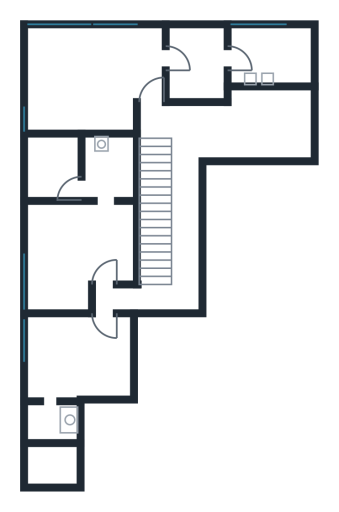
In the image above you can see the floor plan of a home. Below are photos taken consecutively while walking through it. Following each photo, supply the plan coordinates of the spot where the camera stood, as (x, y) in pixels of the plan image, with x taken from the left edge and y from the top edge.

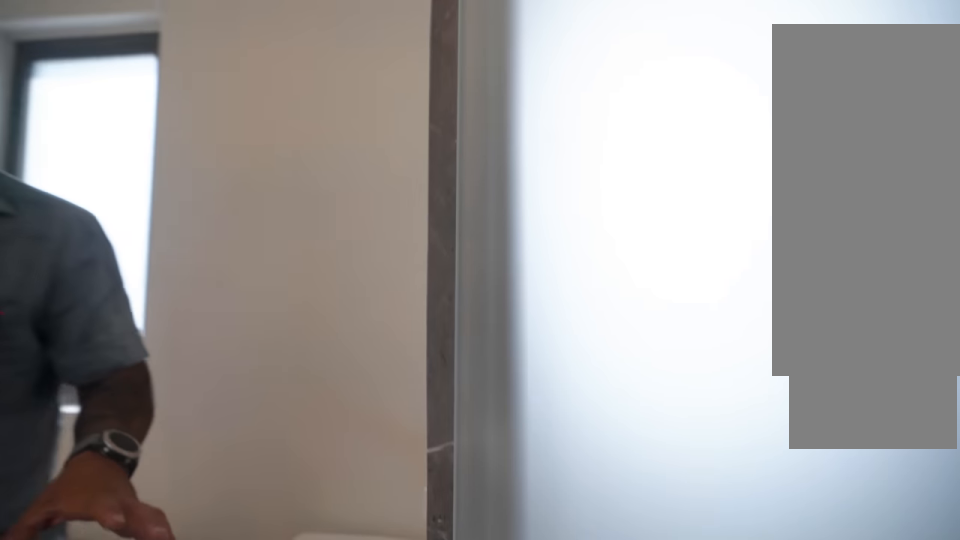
(284, 56)
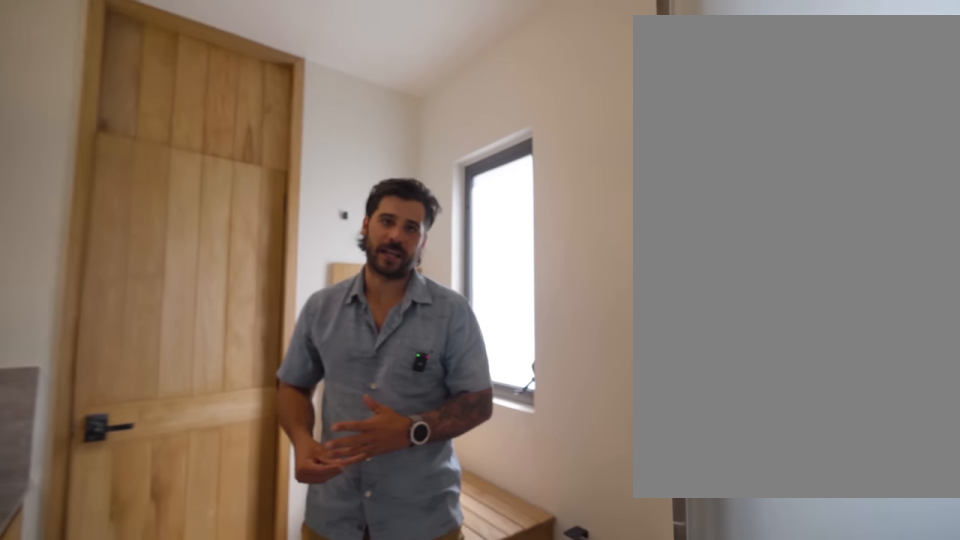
(284, 56)
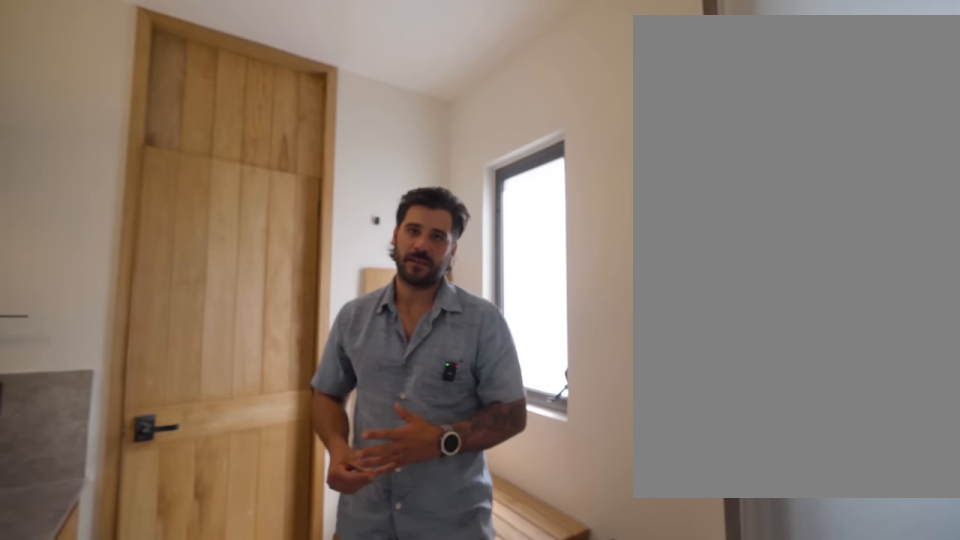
(283, 55)
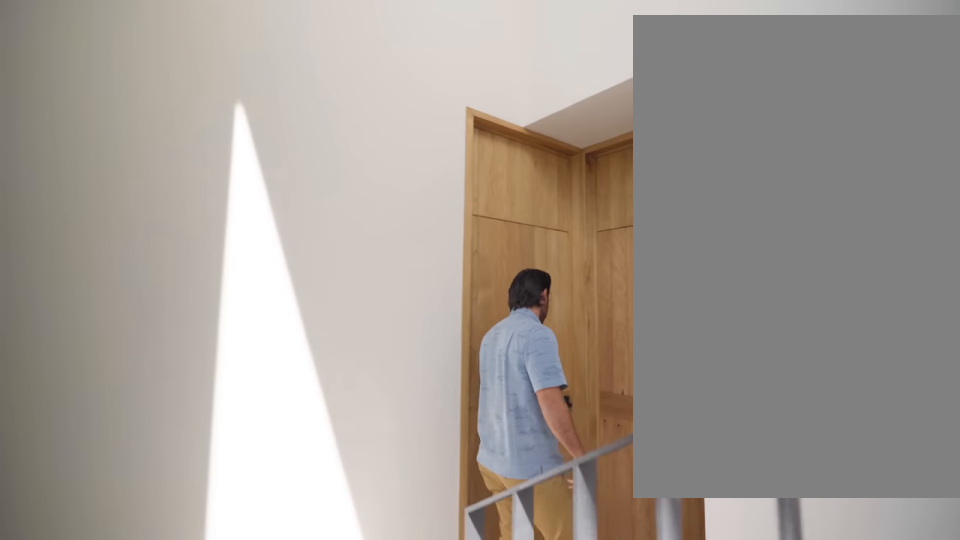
(180, 286)
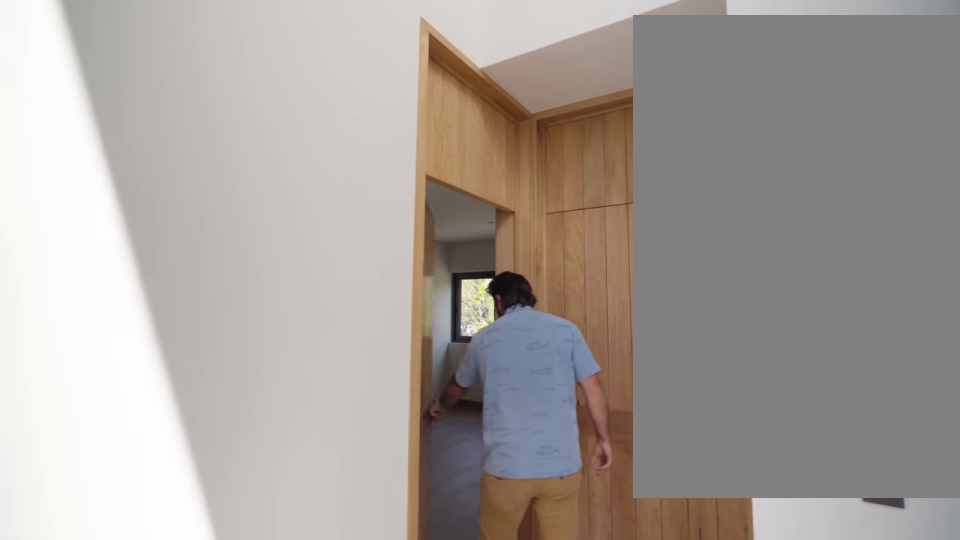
(174, 297)
